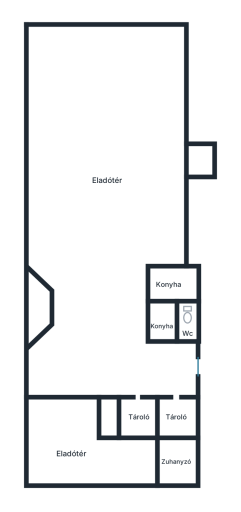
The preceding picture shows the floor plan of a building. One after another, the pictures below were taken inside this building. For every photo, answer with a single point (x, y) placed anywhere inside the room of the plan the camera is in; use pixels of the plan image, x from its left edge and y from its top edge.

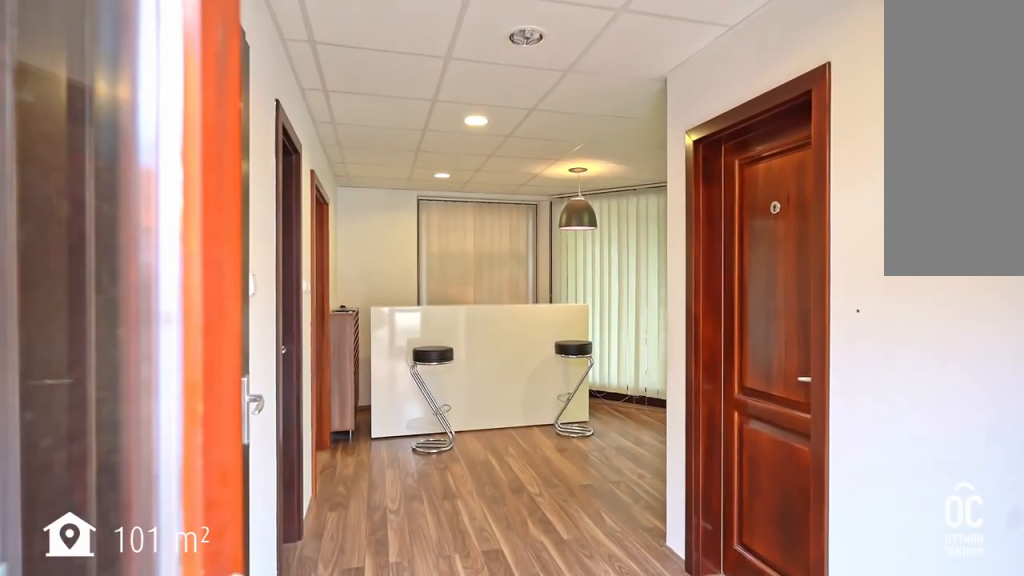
(100, 345)
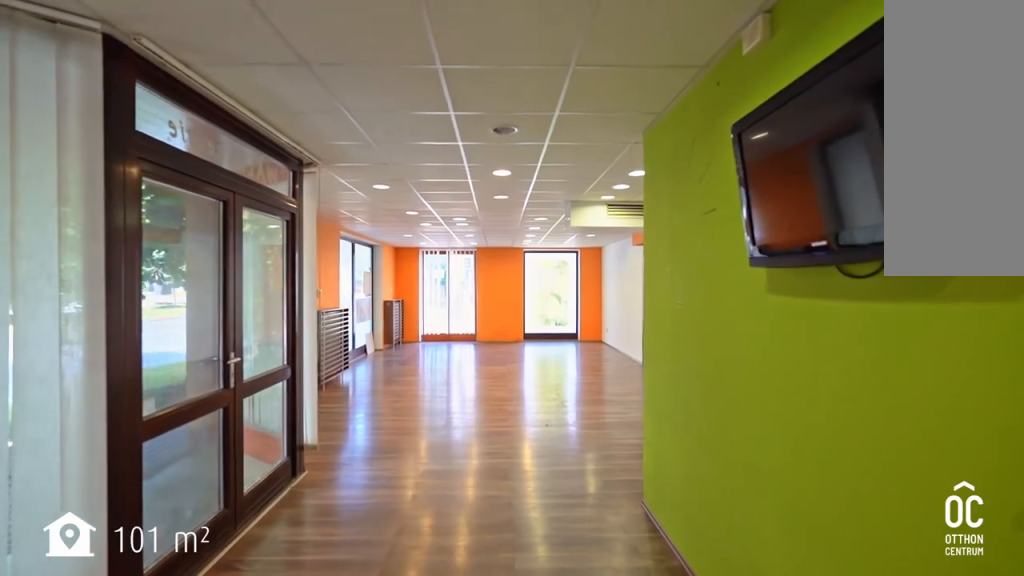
(101, 345)
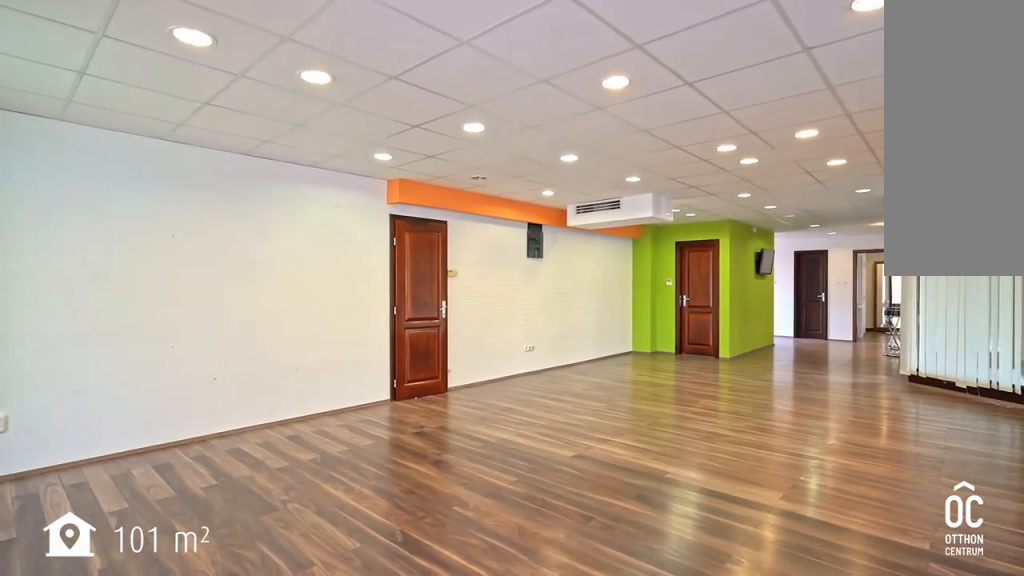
(107, 180)
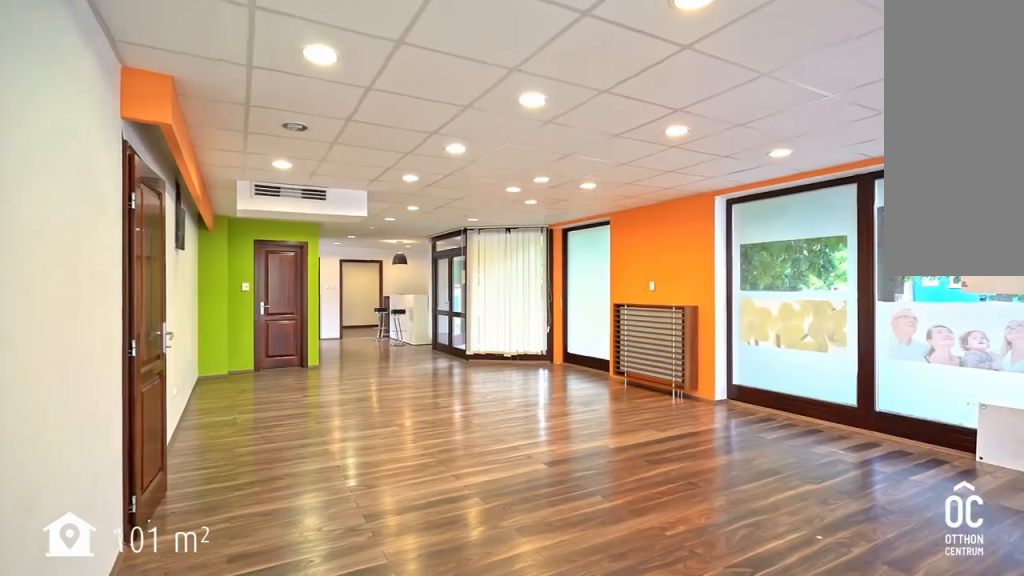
(108, 180)
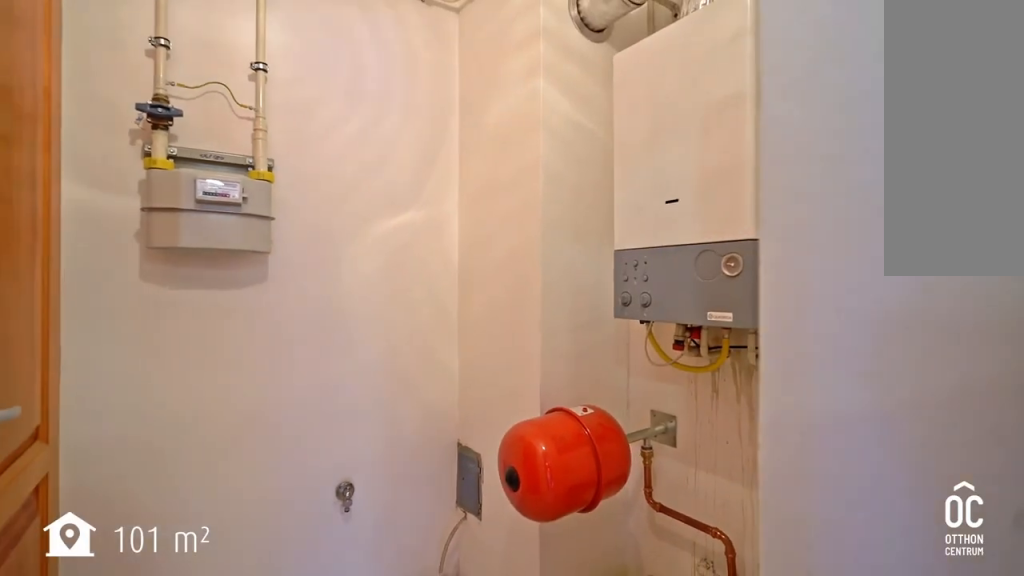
(199, 159)
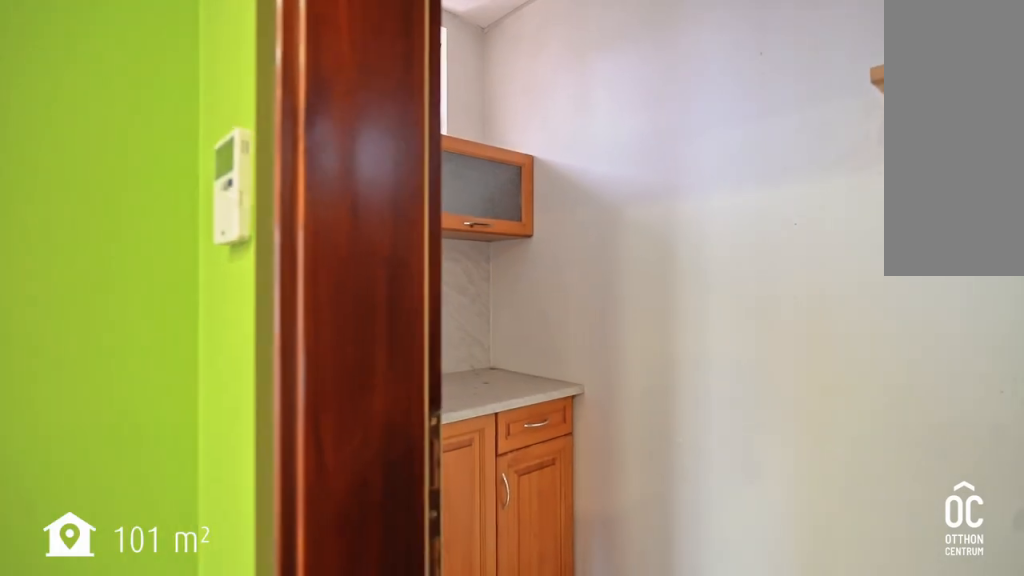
(171, 284)
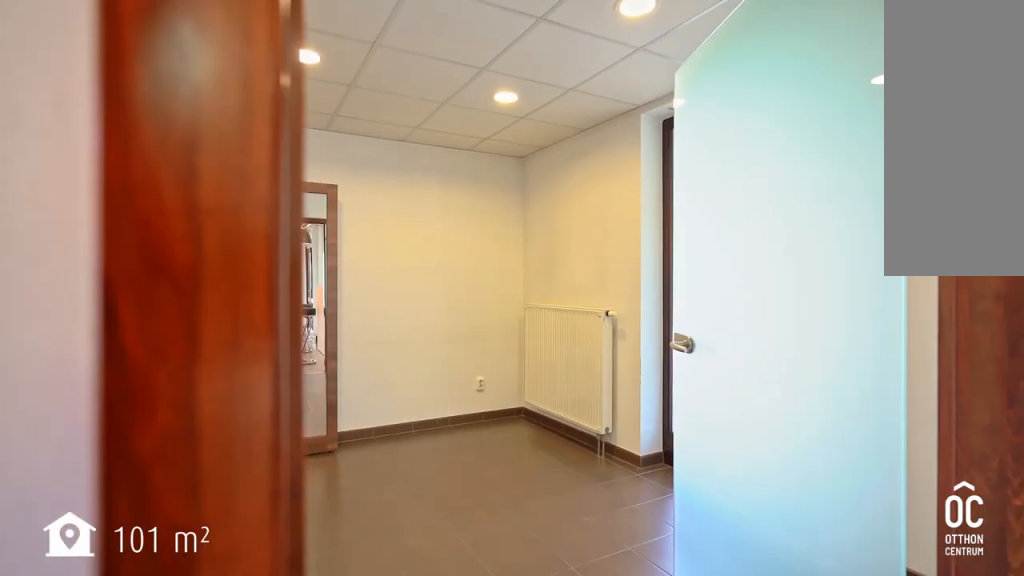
(71, 450)
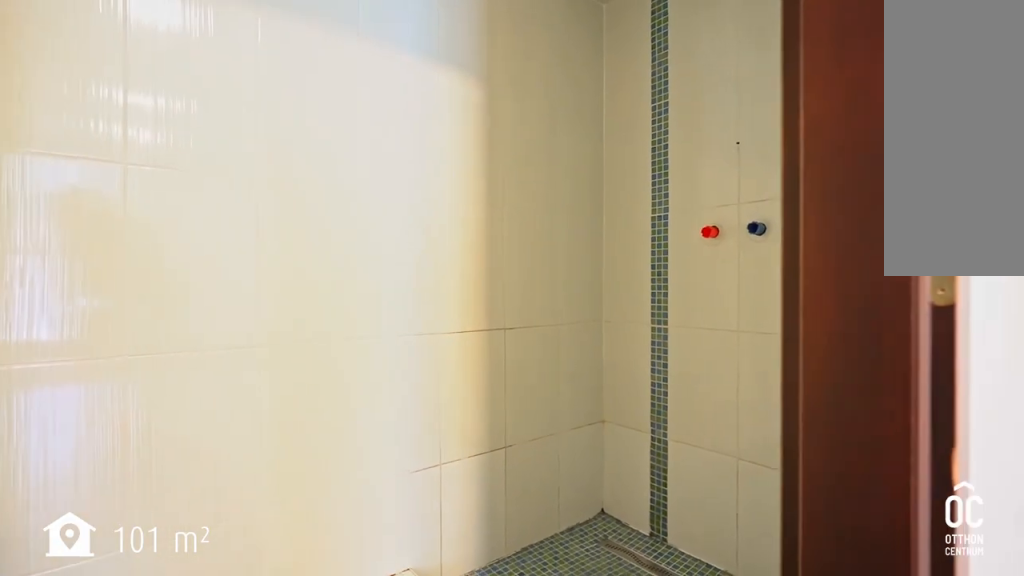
(177, 461)
